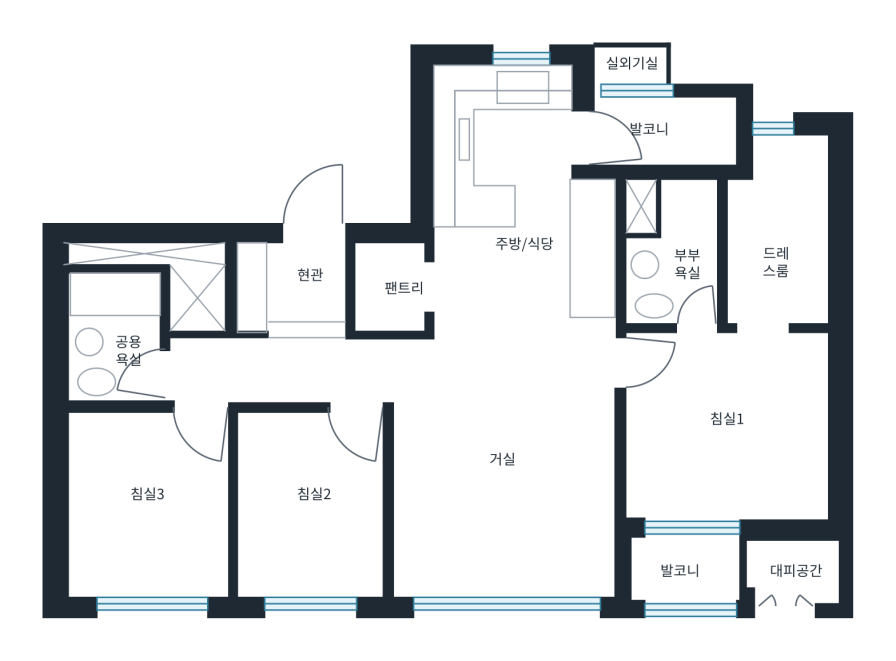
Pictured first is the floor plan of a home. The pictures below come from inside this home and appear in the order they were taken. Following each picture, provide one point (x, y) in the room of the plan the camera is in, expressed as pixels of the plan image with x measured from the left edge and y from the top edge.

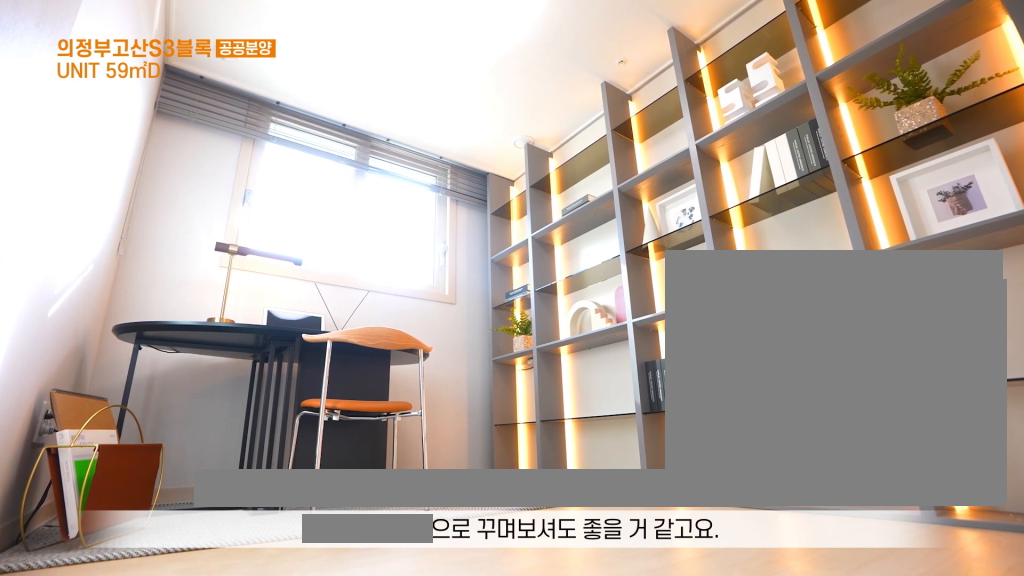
(316, 481)
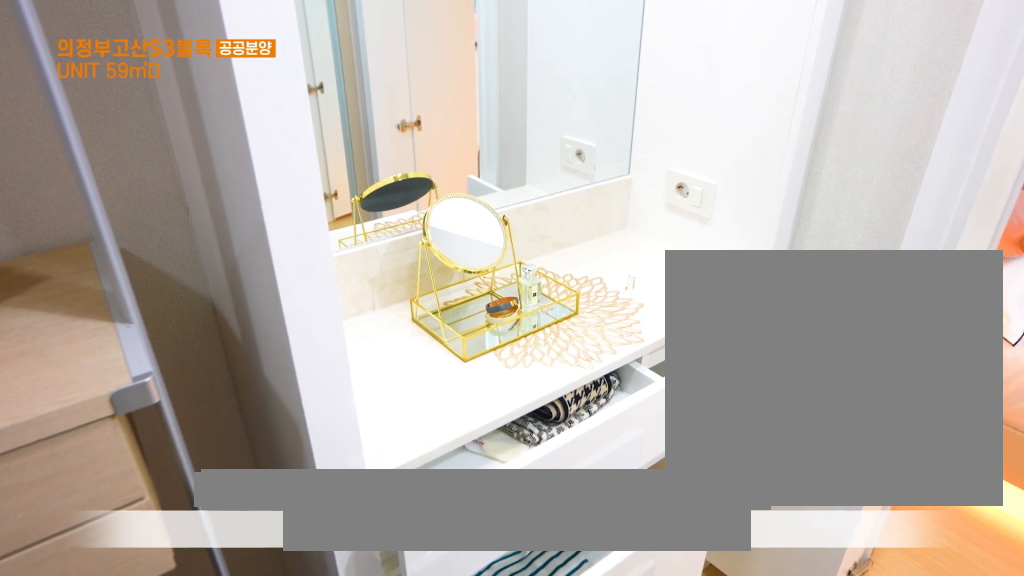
(781, 236)
